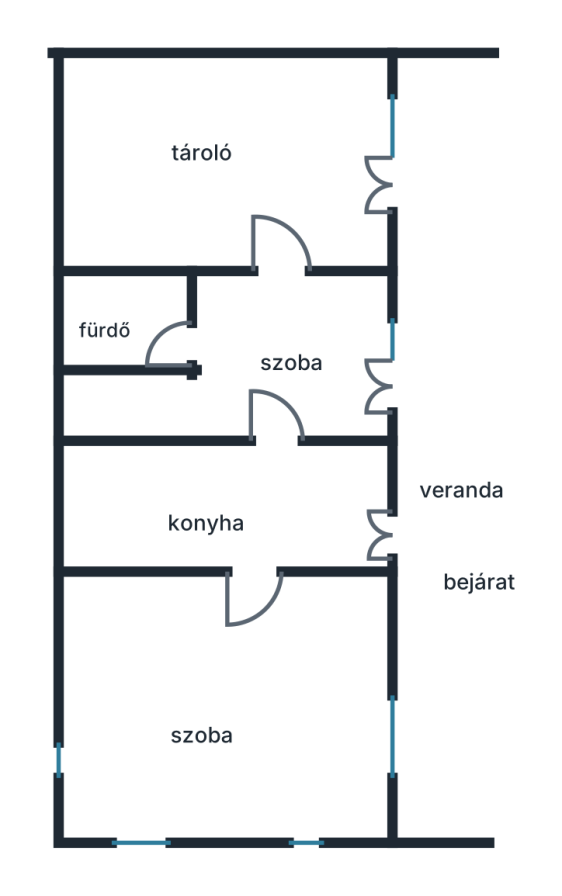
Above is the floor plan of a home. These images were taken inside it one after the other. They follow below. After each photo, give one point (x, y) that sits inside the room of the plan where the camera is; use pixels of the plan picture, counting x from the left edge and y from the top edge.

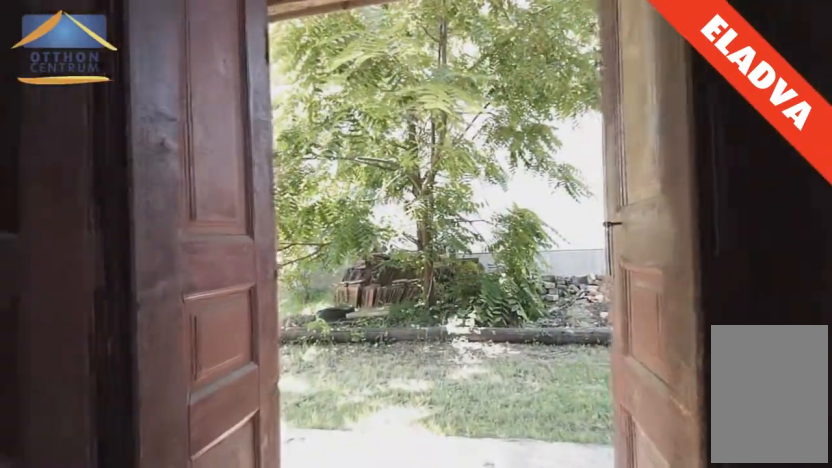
(289, 502)
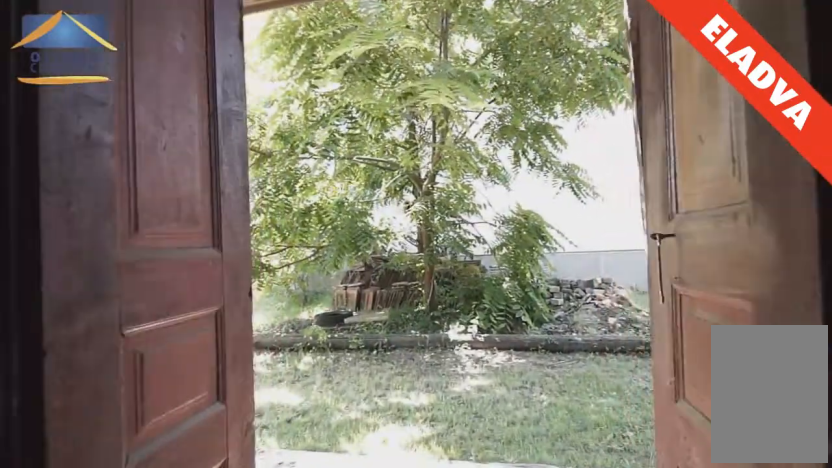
(317, 502)
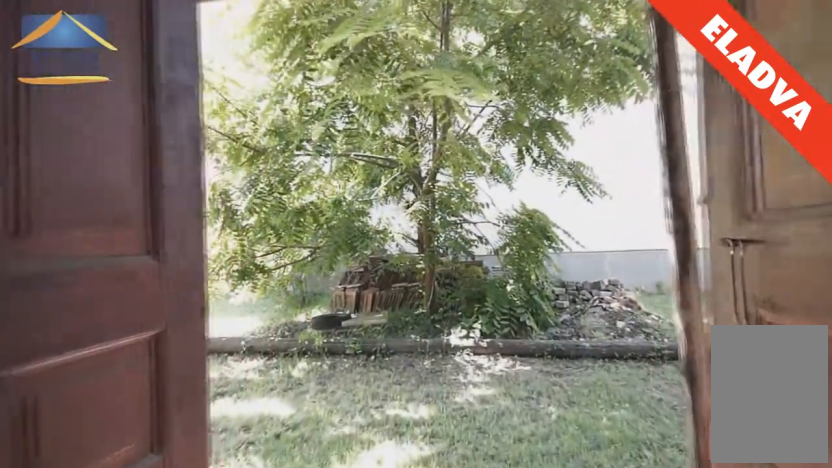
(339, 502)
